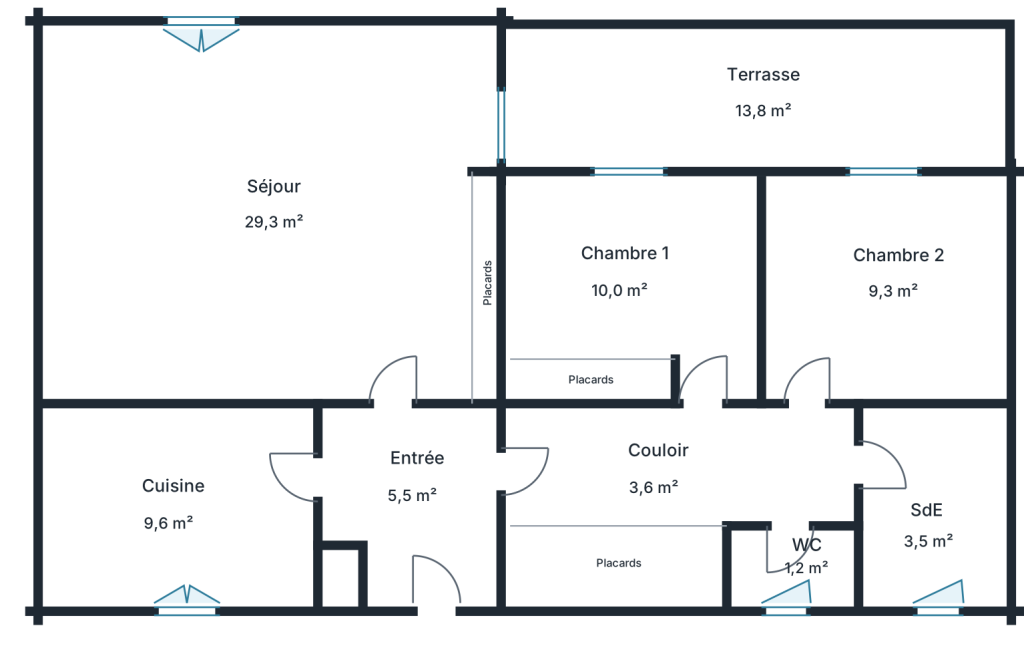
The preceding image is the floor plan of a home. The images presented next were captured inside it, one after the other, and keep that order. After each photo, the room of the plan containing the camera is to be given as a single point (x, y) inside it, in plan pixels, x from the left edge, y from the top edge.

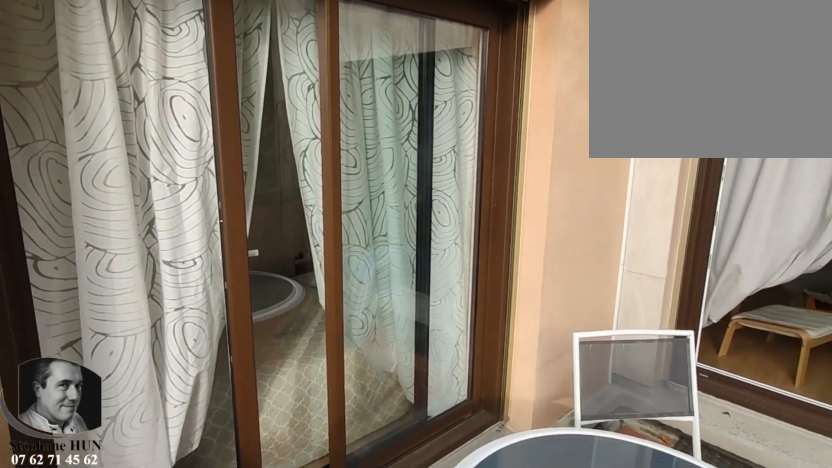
(760, 90)
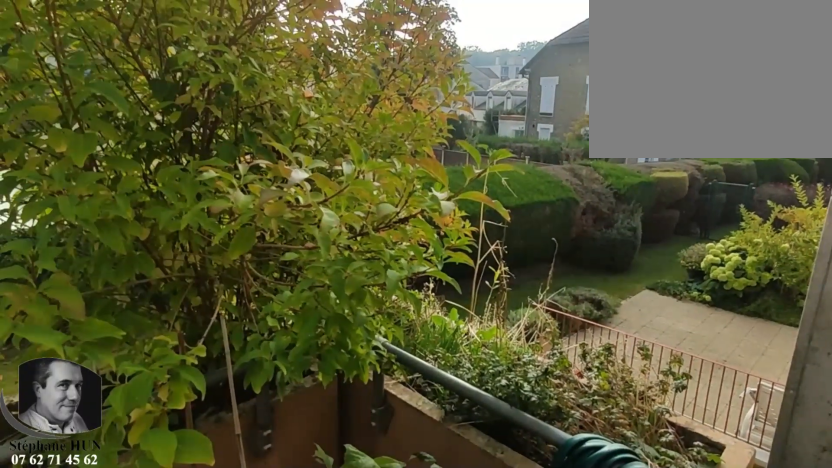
(760, 90)
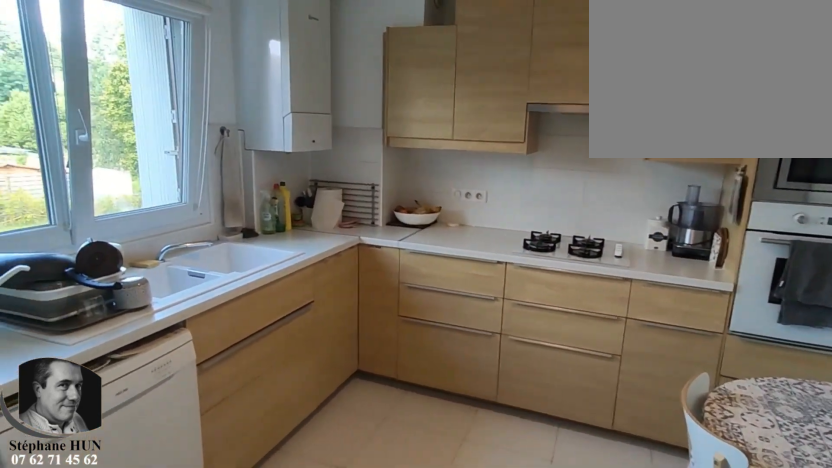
(177, 505)
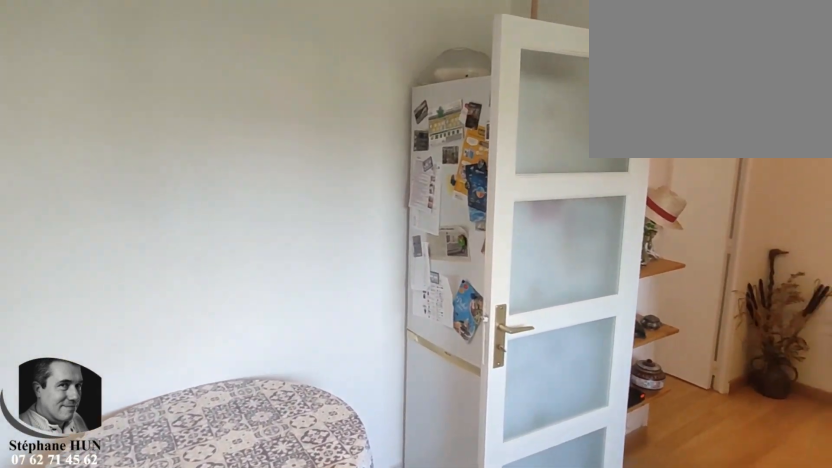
(177, 505)
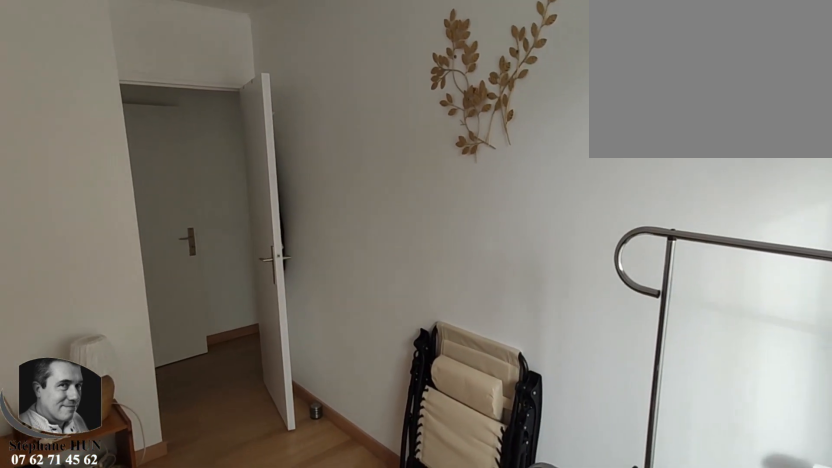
(887, 291)
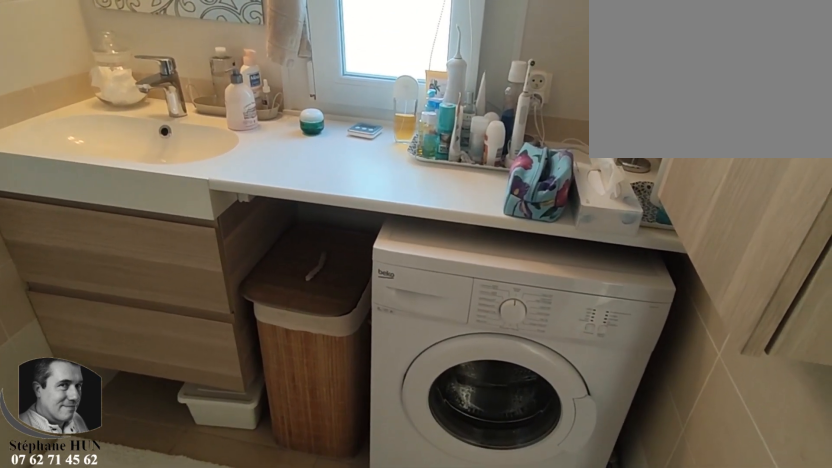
(931, 506)
